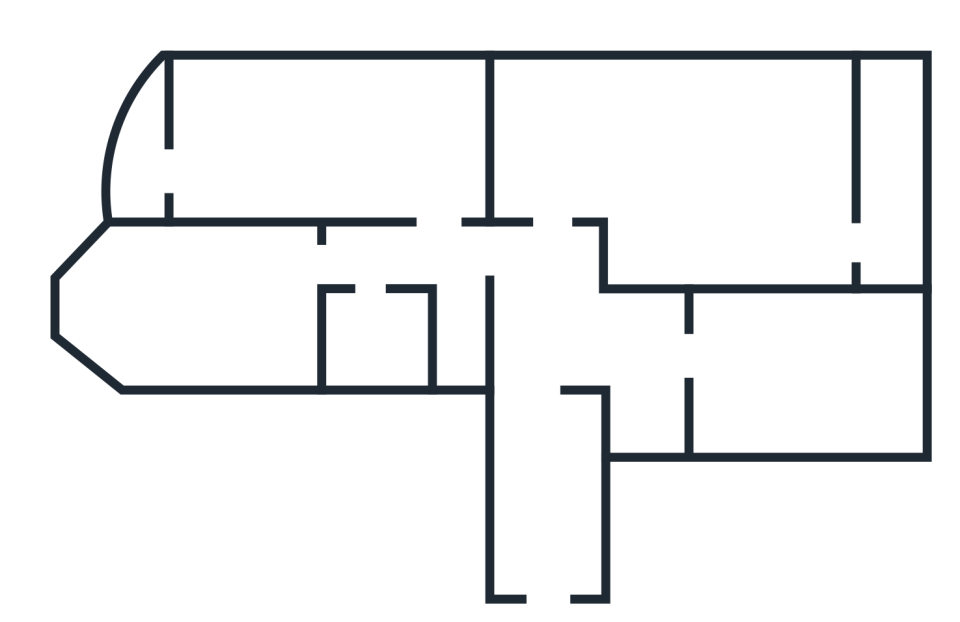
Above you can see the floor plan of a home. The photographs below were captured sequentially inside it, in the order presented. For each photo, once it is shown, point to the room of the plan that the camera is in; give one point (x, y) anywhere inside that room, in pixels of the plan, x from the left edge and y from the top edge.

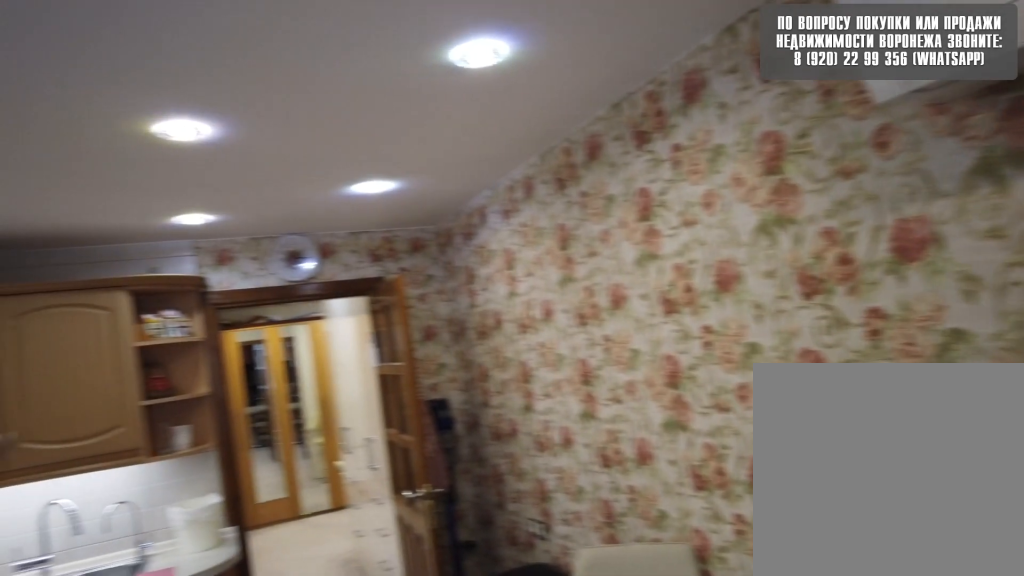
(768, 374)
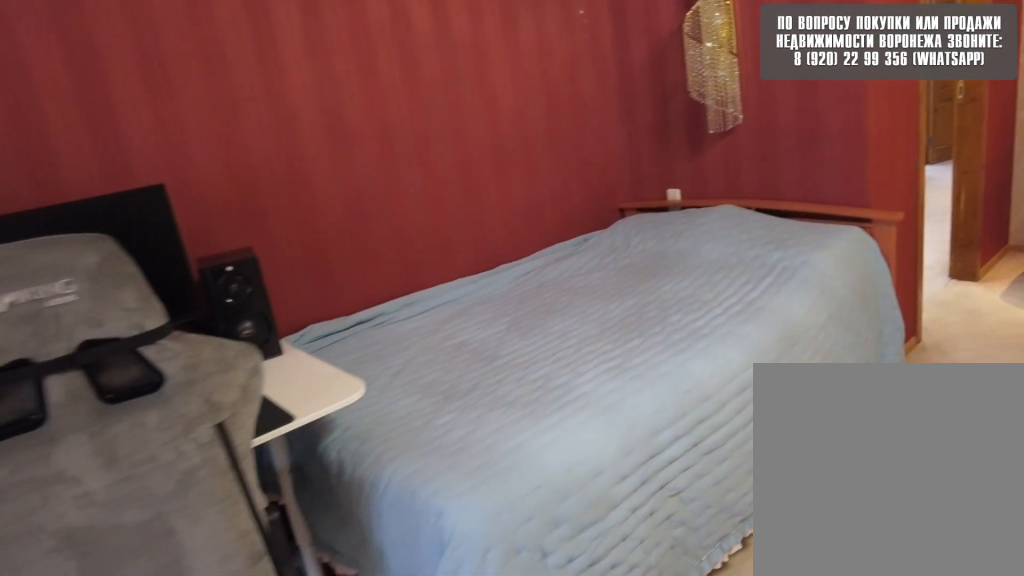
(625, 156)
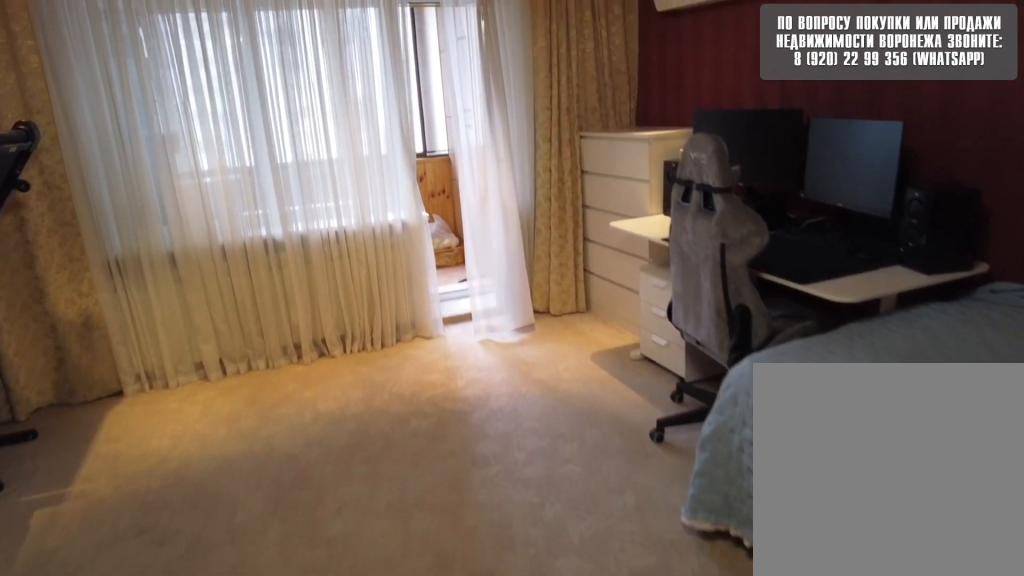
(625, 156)
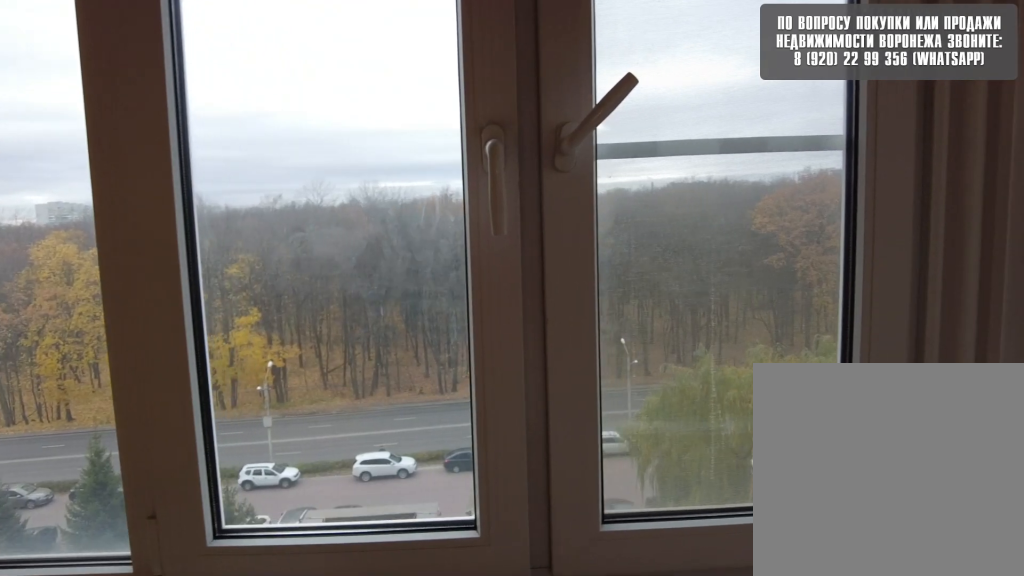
(149, 159)
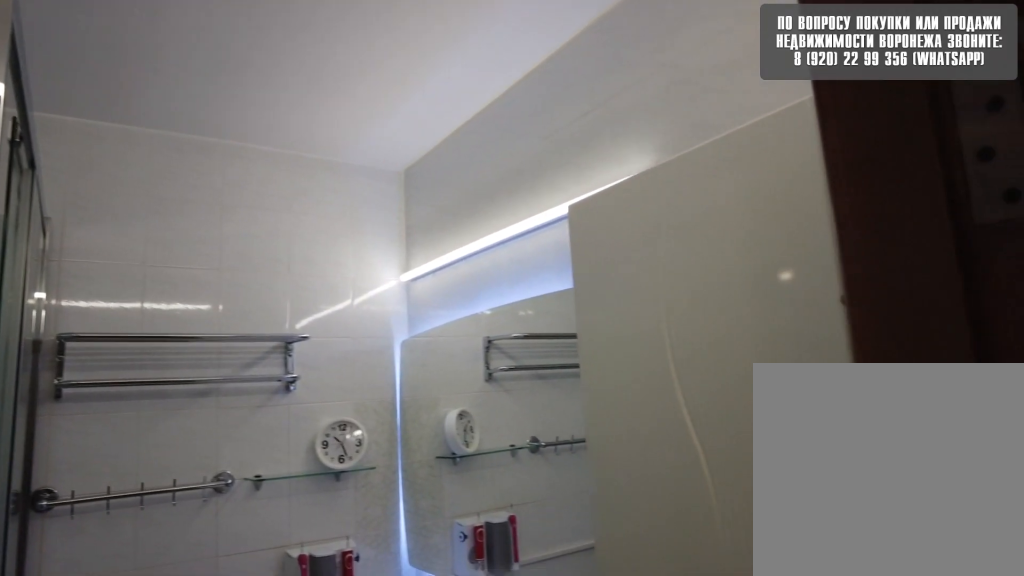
(369, 281)
